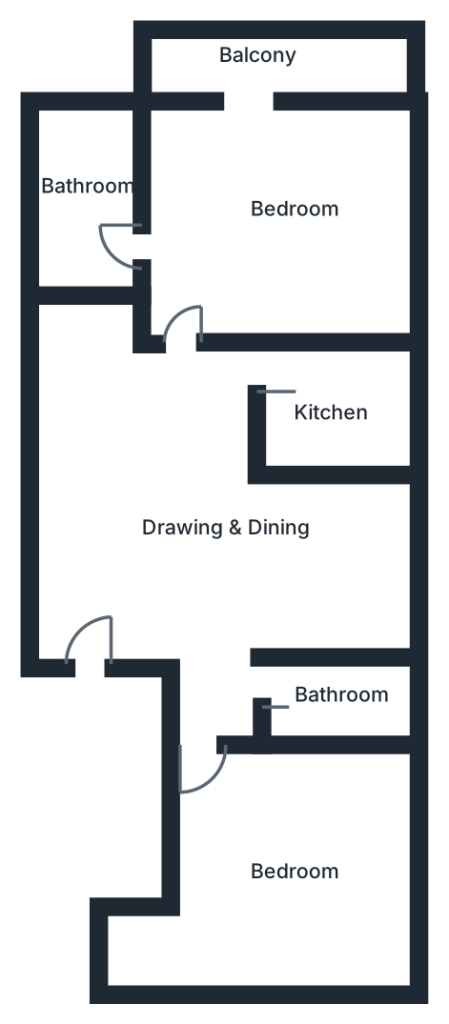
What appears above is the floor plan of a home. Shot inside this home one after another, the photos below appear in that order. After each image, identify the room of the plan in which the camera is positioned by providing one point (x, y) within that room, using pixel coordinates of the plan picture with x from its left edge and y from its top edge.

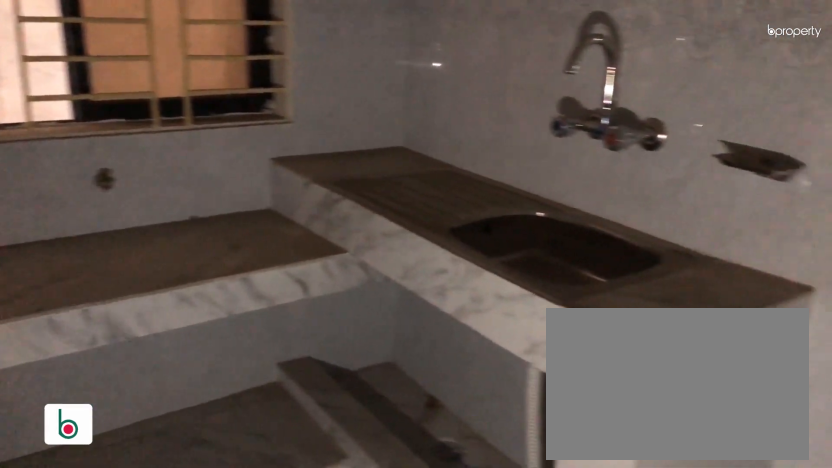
(336, 410)
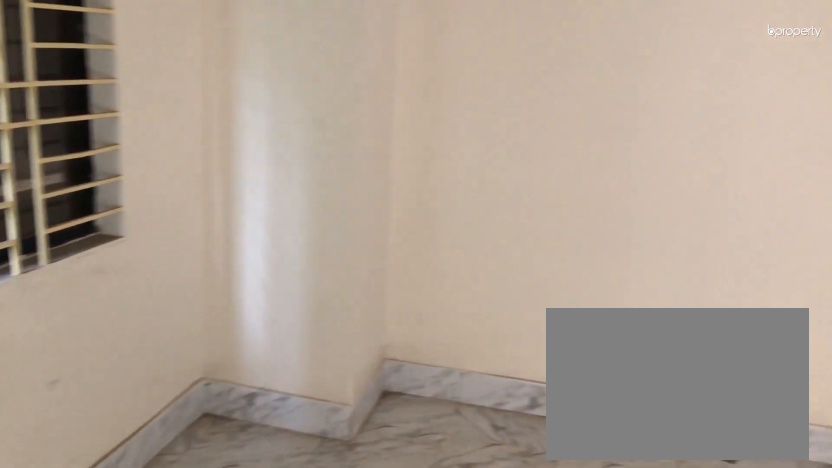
(285, 225)
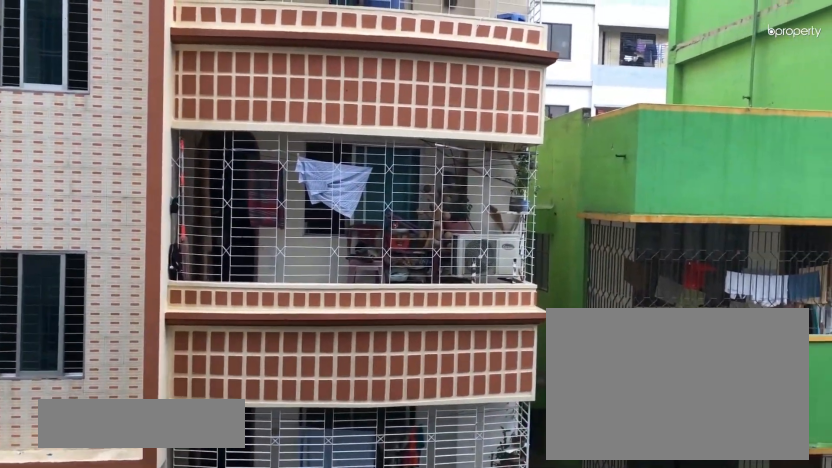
(251, 56)
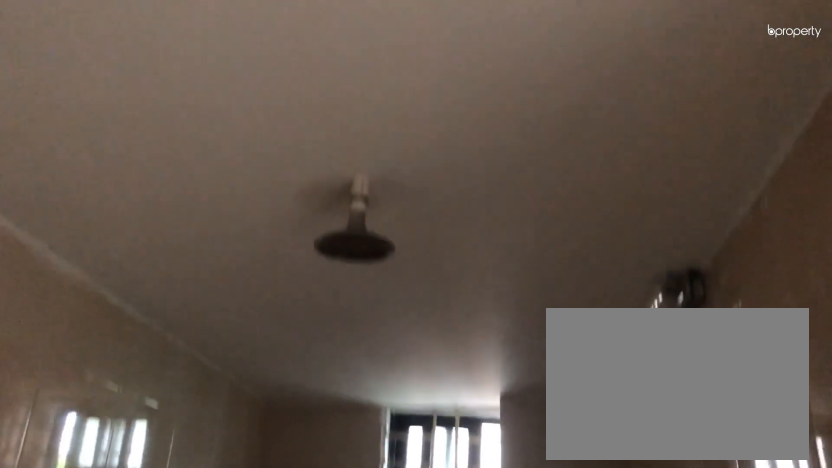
(88, 202)
